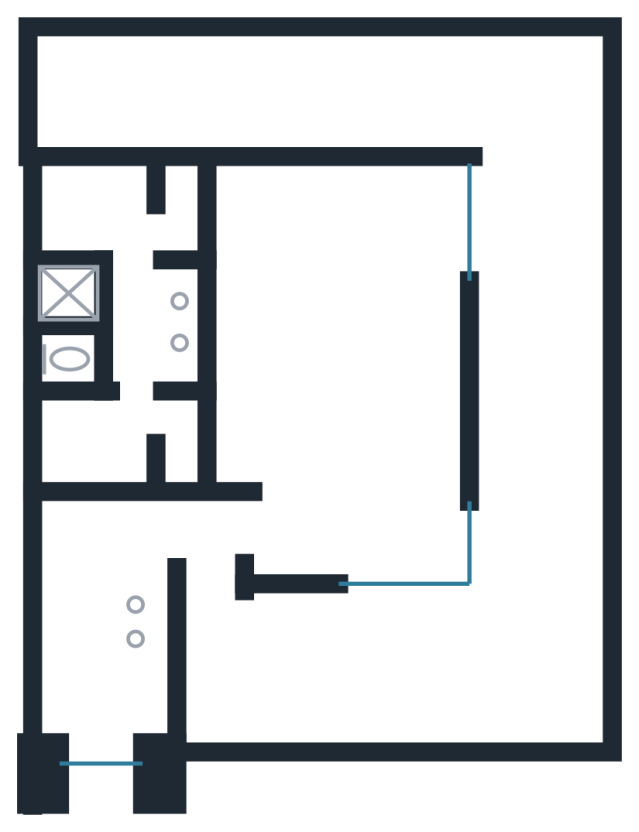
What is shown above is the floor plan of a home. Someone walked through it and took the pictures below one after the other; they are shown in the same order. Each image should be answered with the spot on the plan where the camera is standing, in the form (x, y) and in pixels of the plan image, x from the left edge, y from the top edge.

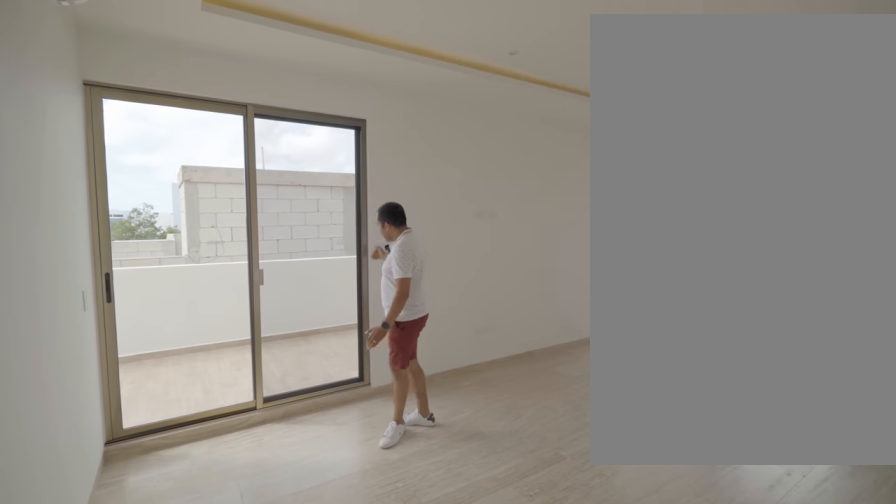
(257, 249)
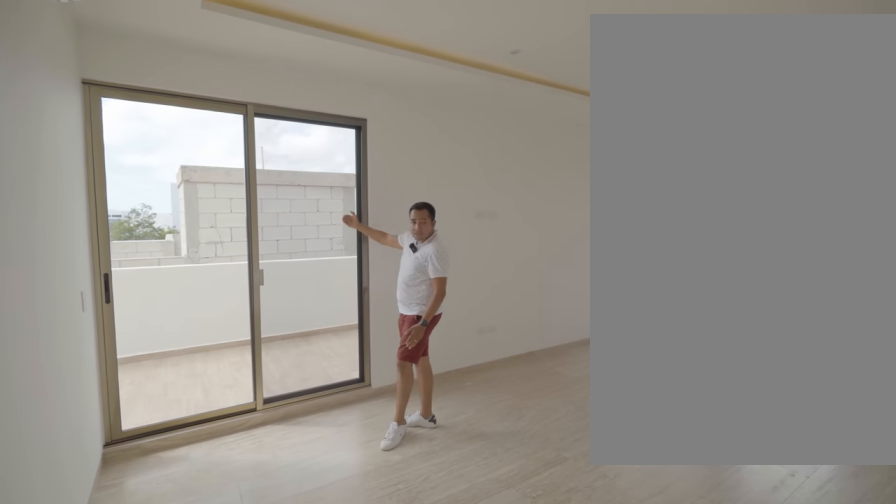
(256, 249)
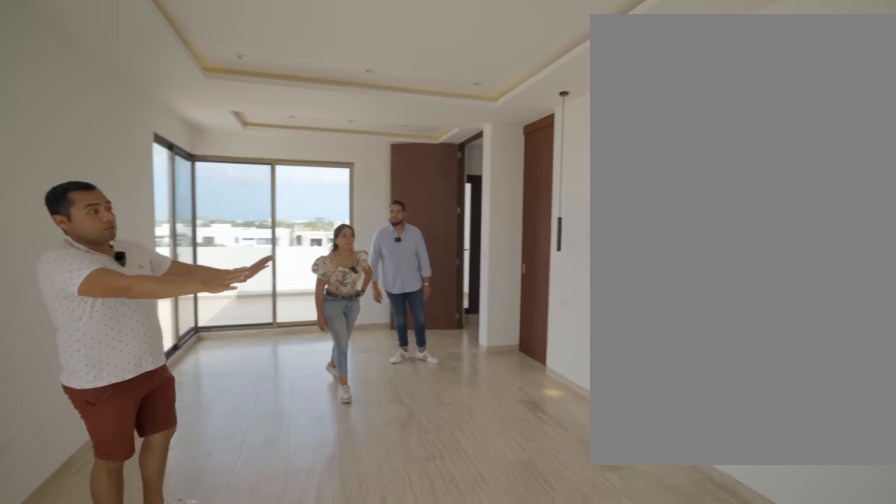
(347, 207)
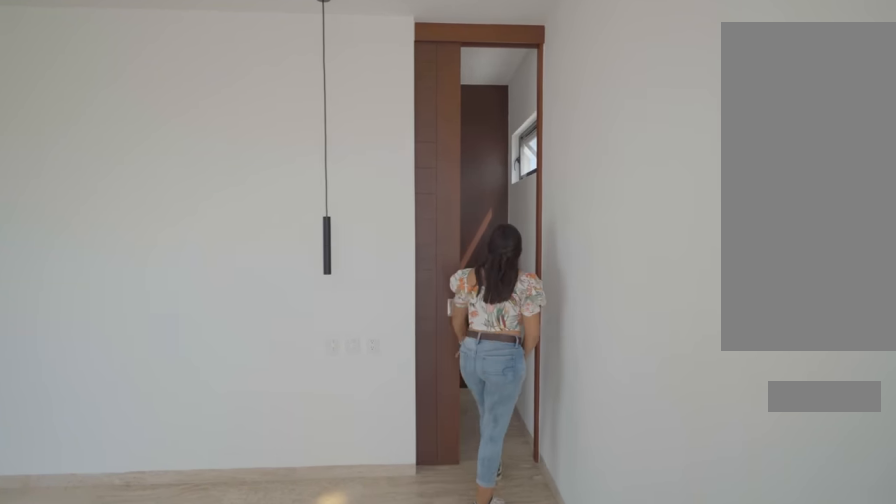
(347, 207)
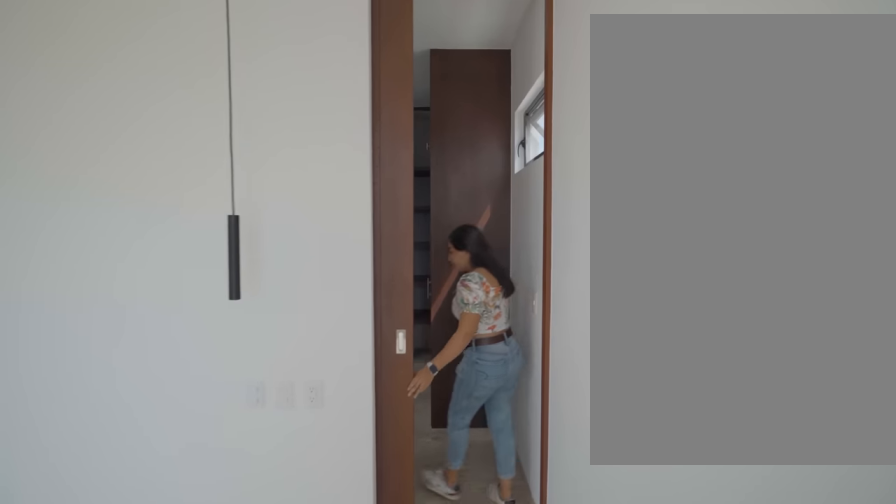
(300, 205)
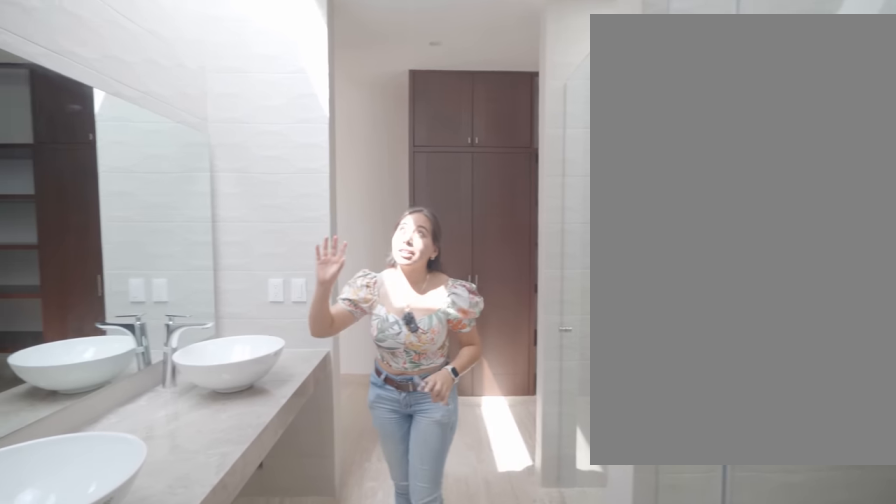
(143, 305)
